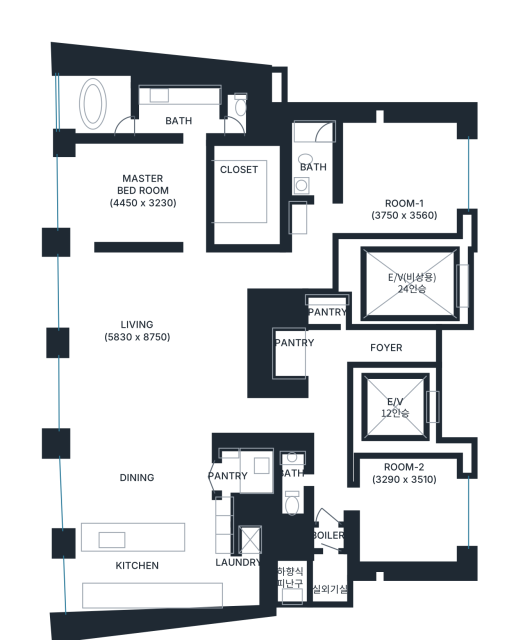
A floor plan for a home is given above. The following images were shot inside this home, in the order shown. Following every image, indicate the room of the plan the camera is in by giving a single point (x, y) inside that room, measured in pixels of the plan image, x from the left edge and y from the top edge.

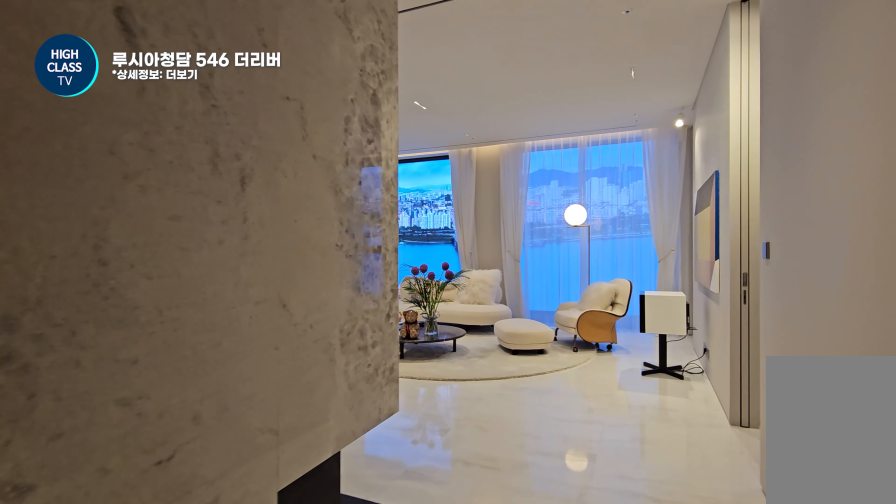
(291, 268)
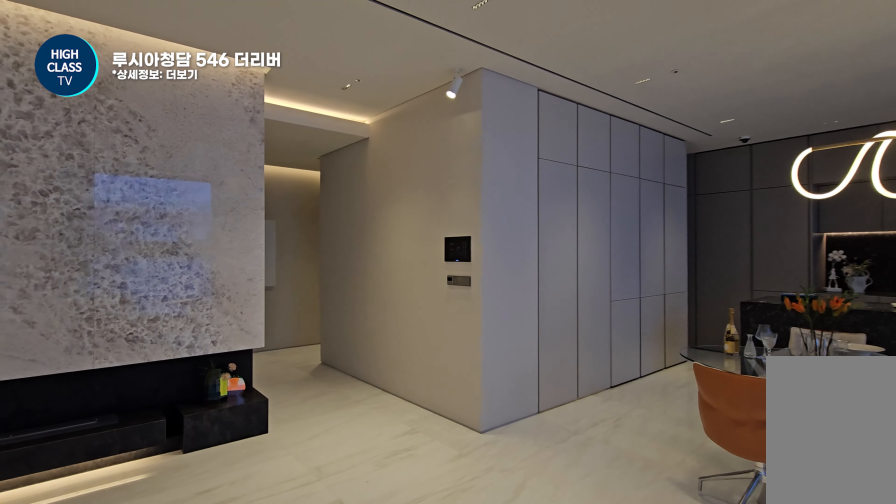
(156, 338)
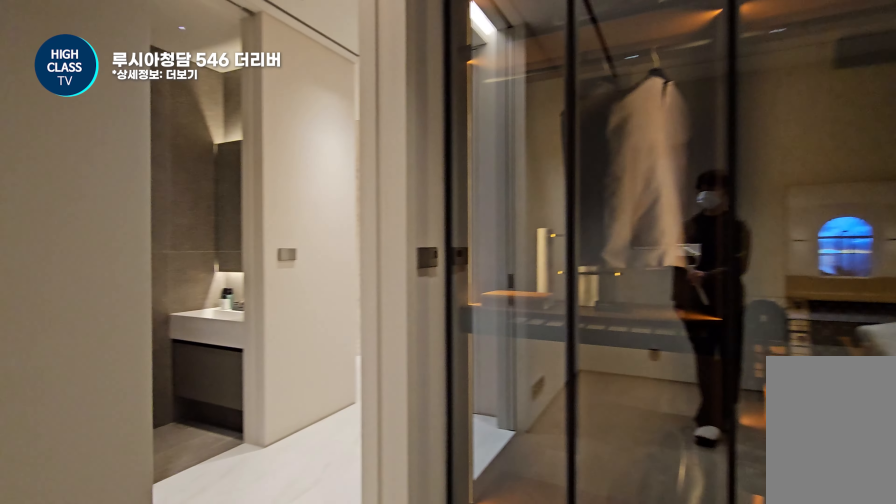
(406, 508)
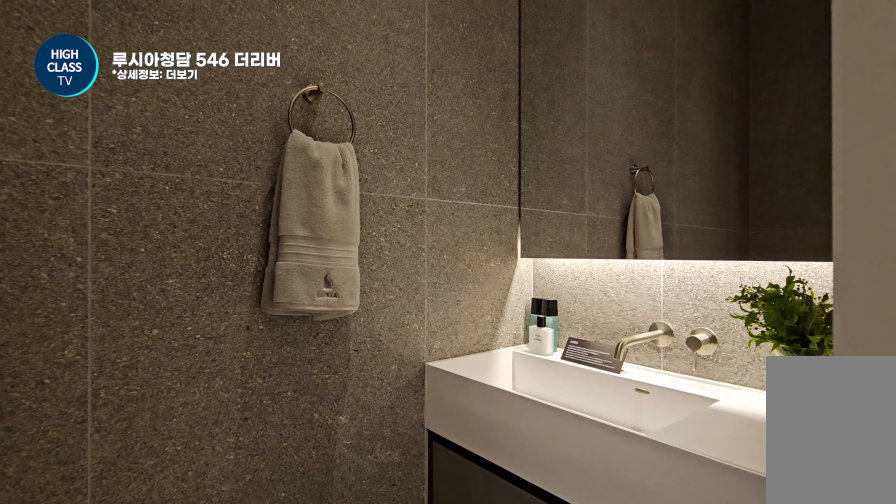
(293, 479)
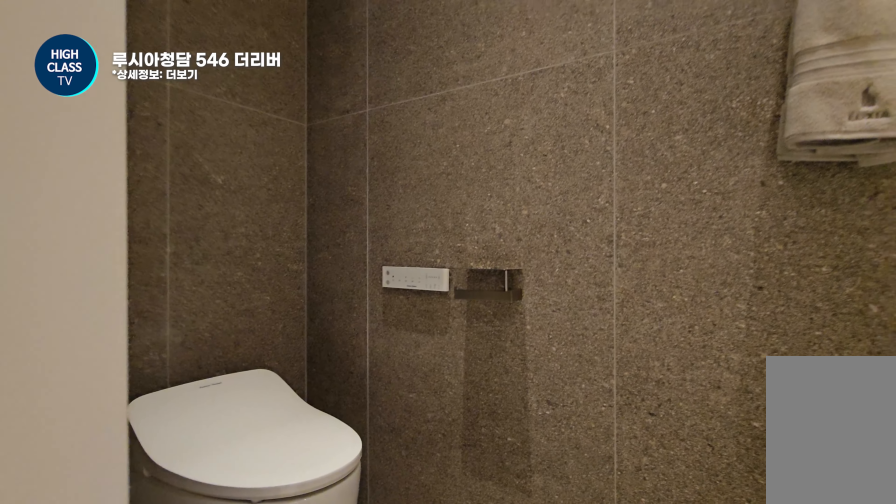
(293, 479)
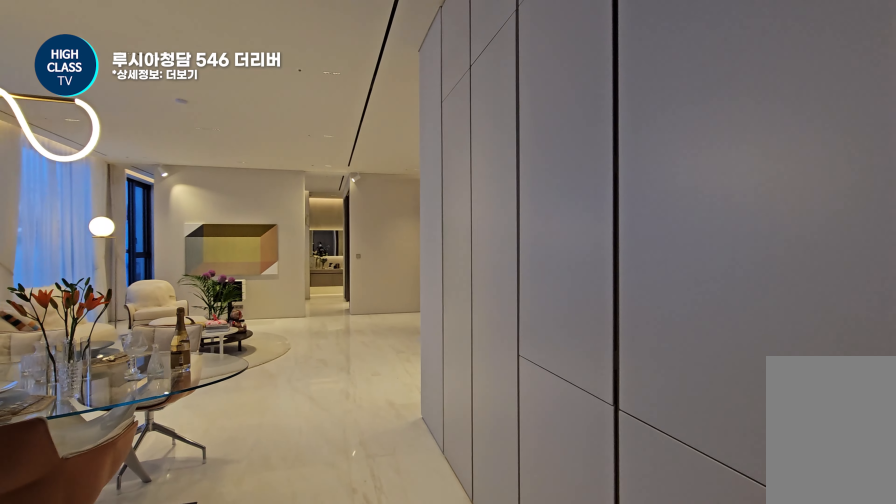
(162, 505)
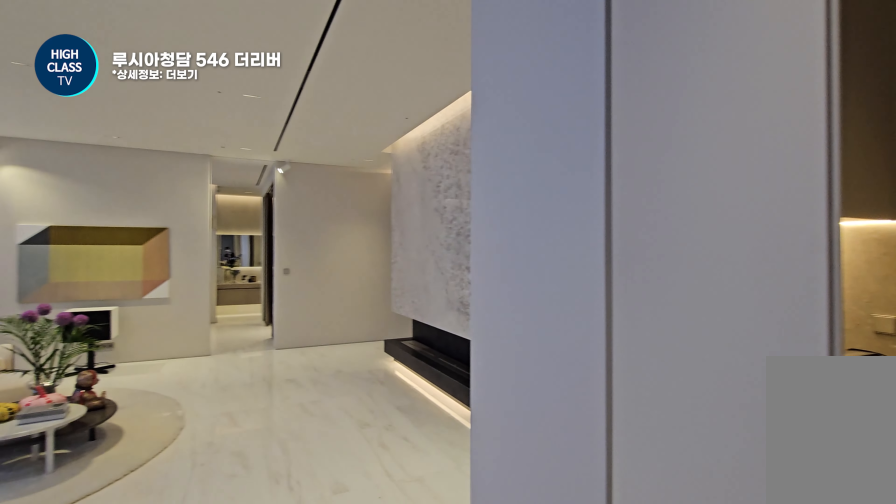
(162, 505)
